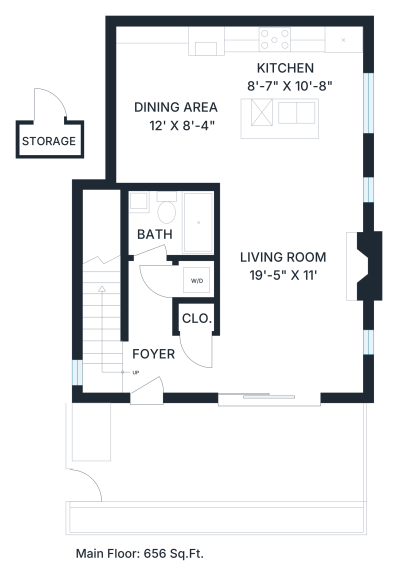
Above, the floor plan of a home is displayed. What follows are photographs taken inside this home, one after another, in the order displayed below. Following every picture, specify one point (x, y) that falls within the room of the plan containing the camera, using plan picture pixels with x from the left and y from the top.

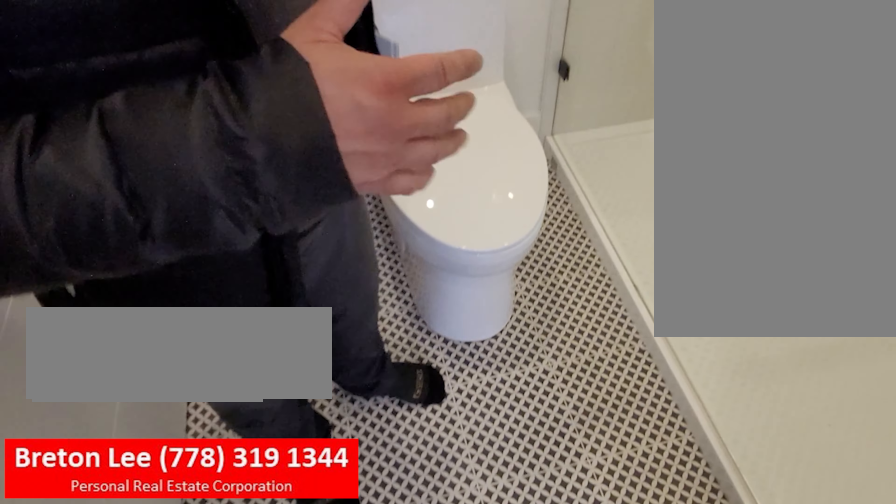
(155, 237)
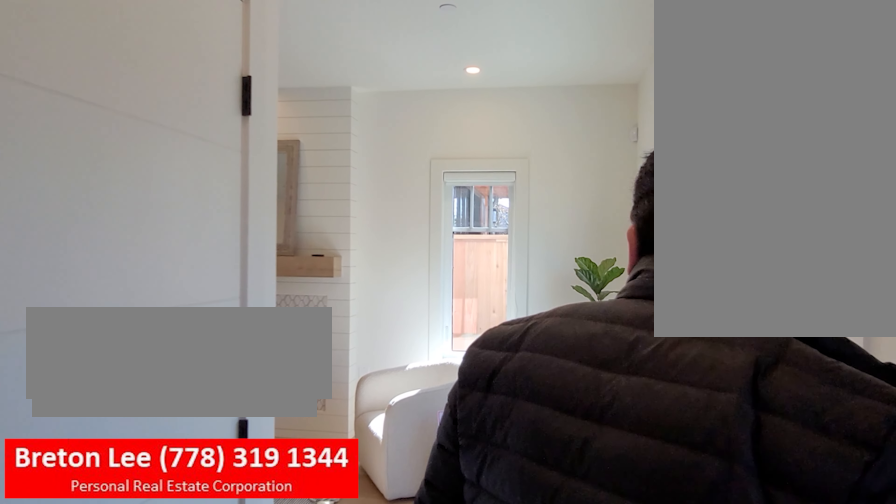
(280, 311)
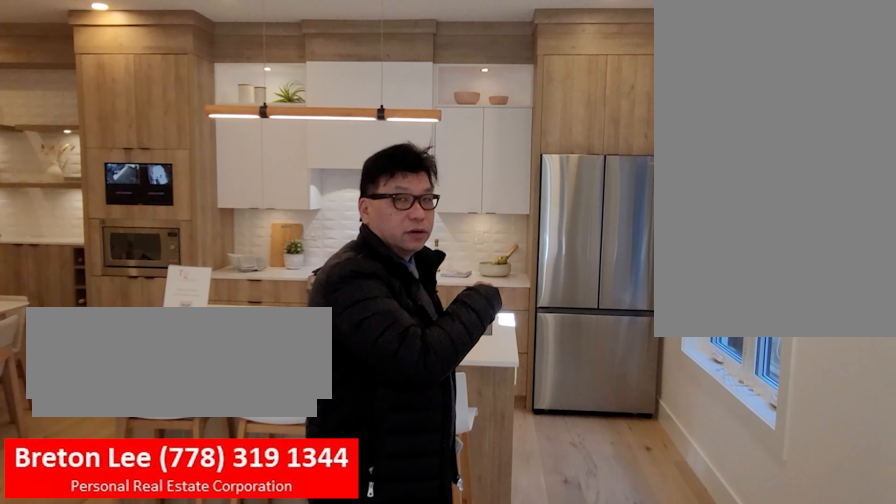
(280, 311)
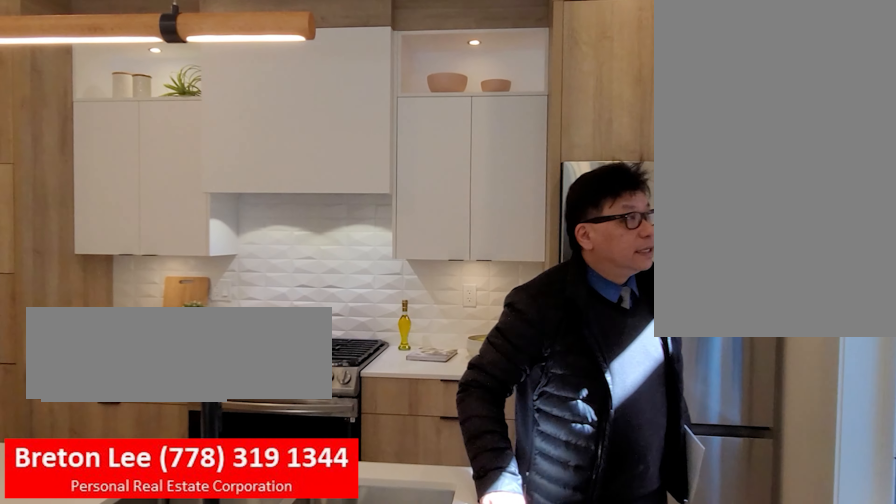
(340, 111)
